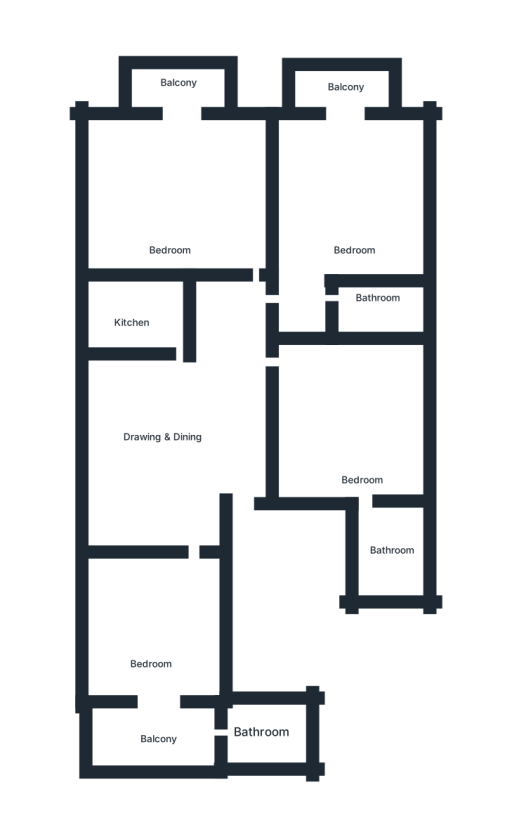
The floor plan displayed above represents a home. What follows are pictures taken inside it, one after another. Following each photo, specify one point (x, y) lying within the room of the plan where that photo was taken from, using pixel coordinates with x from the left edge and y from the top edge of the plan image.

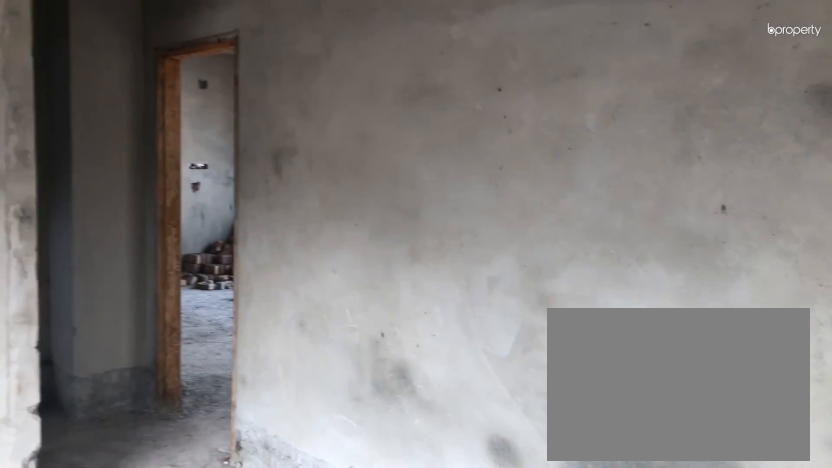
(358, 218)
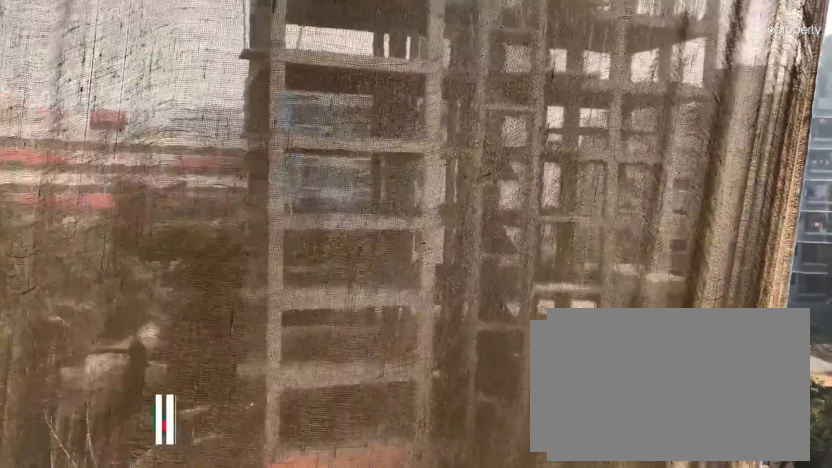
(343, 91)
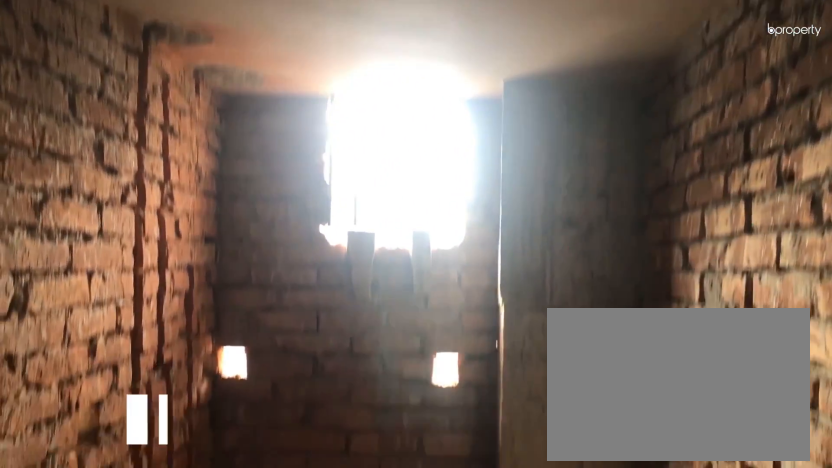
(380, 313)
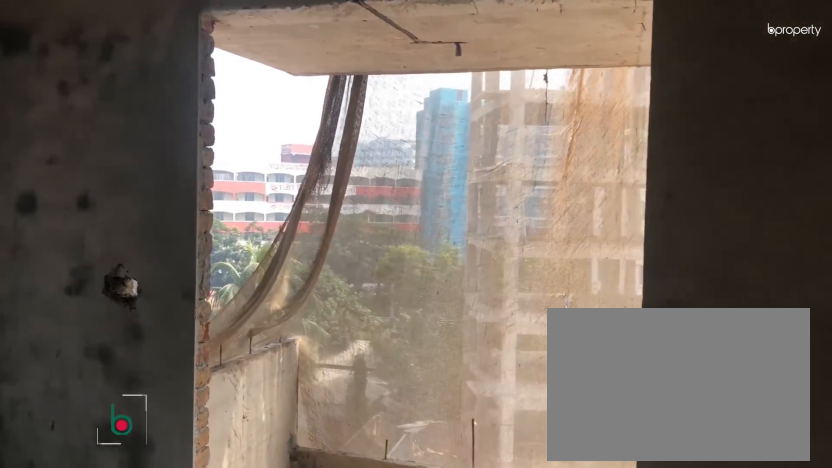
(180, 203)
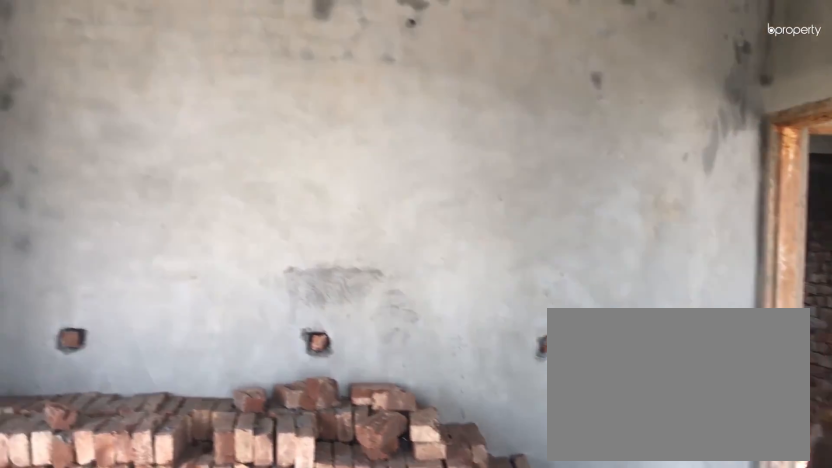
(179, 202)
